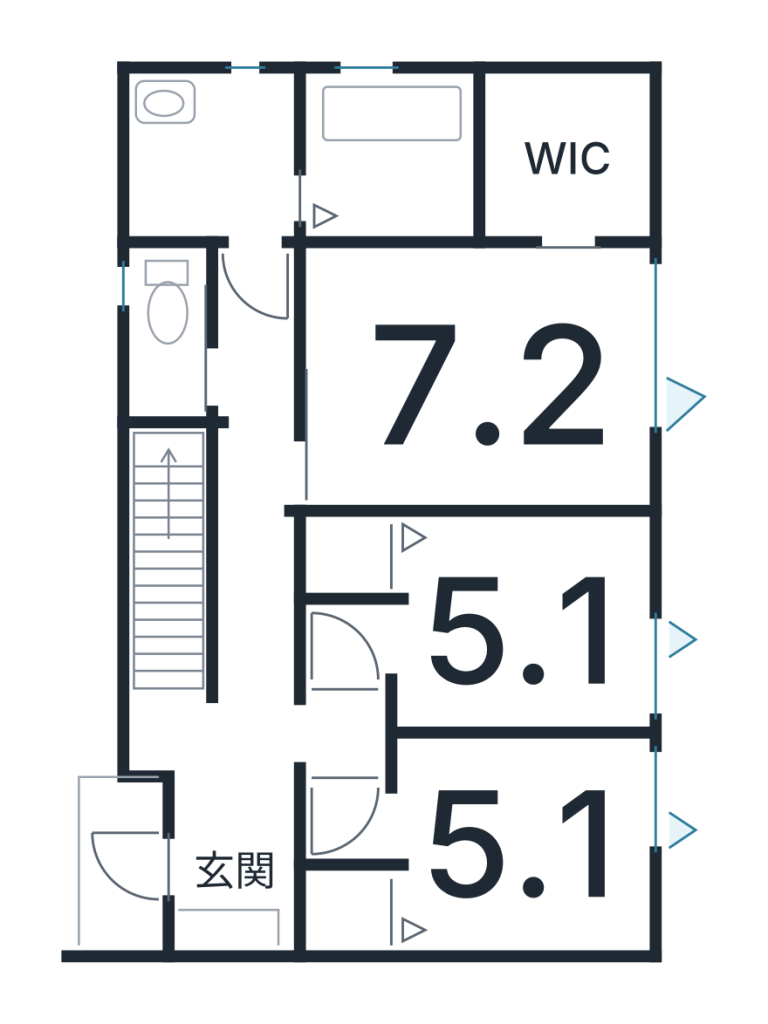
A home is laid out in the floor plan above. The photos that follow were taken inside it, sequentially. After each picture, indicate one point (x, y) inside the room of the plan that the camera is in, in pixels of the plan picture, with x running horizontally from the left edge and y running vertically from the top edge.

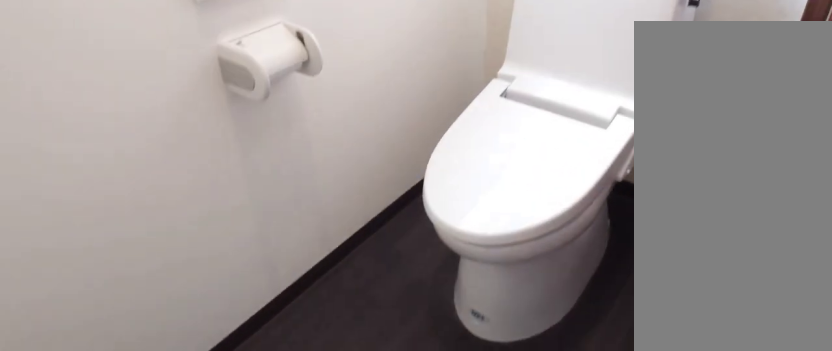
(158, 337)
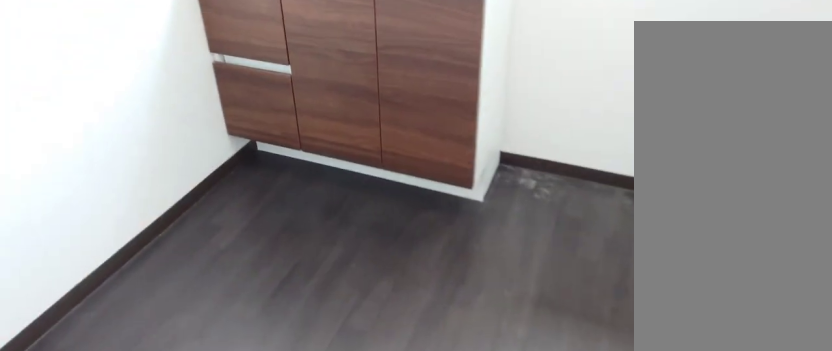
(204, 166)
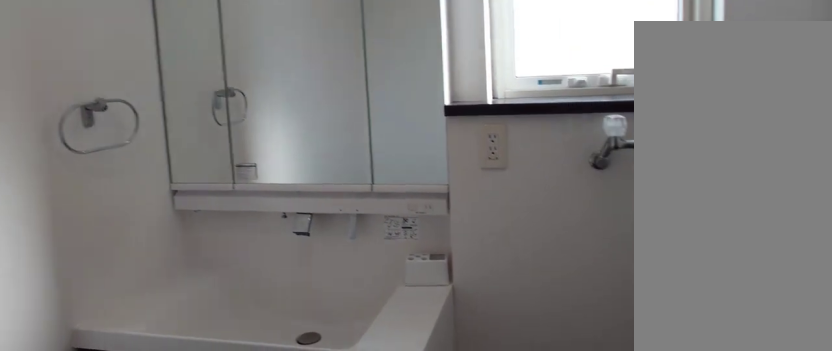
(204, 166)
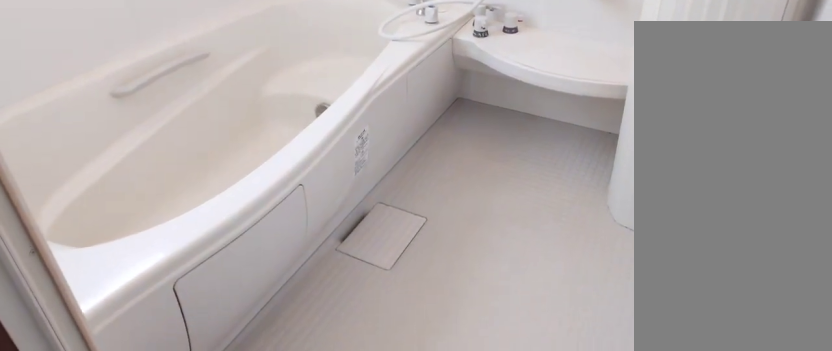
(383, 152)
